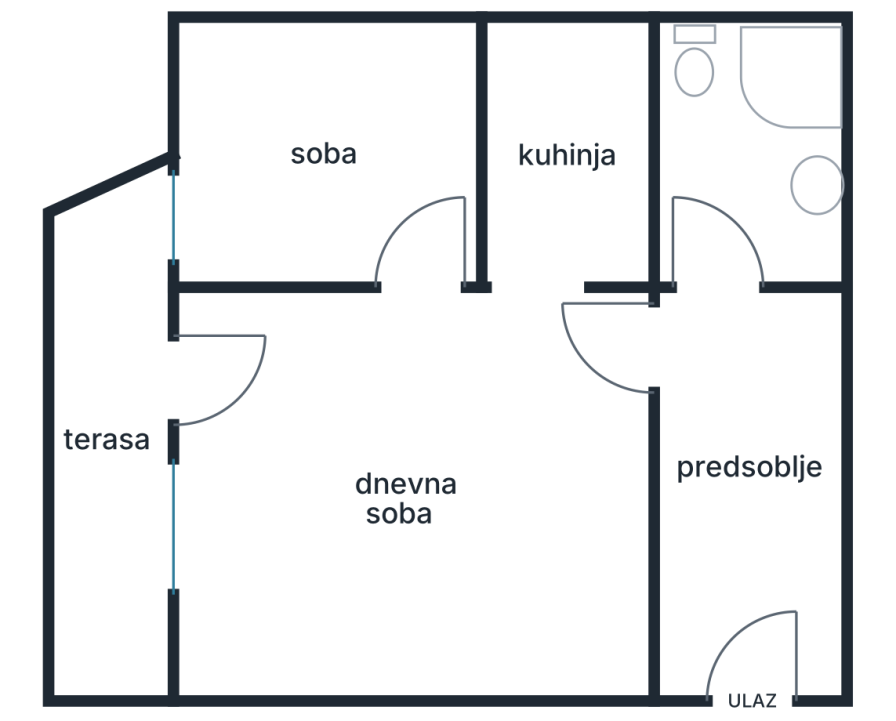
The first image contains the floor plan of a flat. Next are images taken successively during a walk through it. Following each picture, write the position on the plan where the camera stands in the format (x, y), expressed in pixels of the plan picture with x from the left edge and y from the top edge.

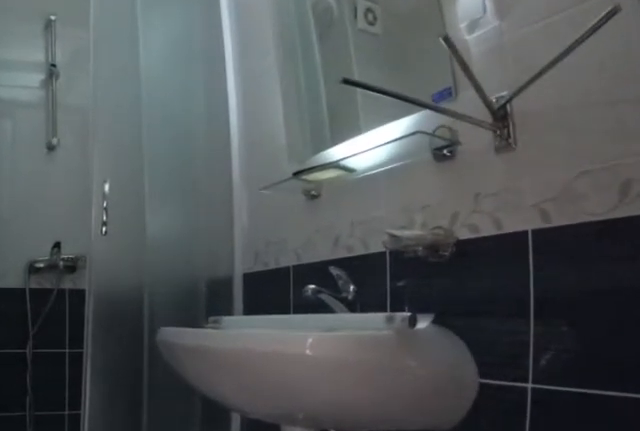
(736, 280)
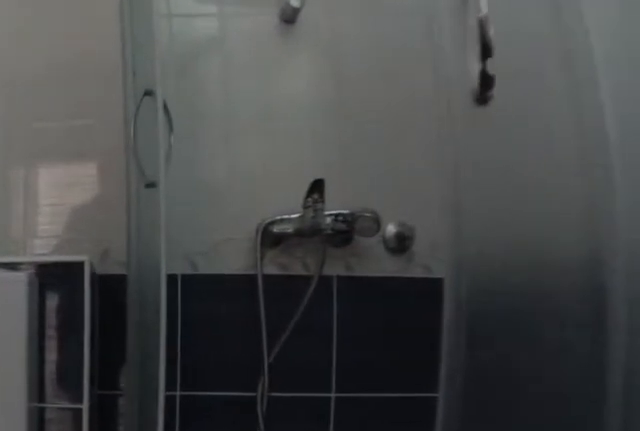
(735, 193)
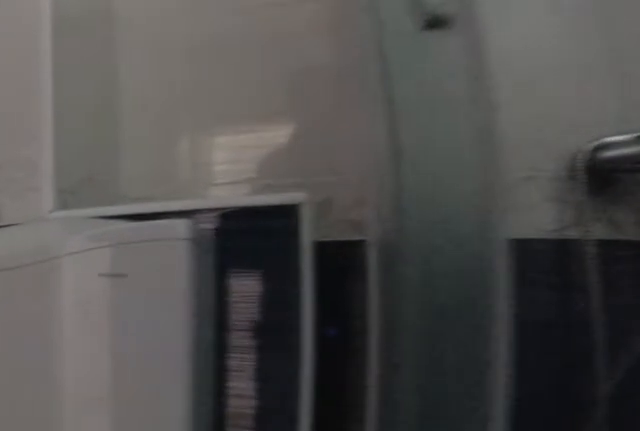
(735, 159)
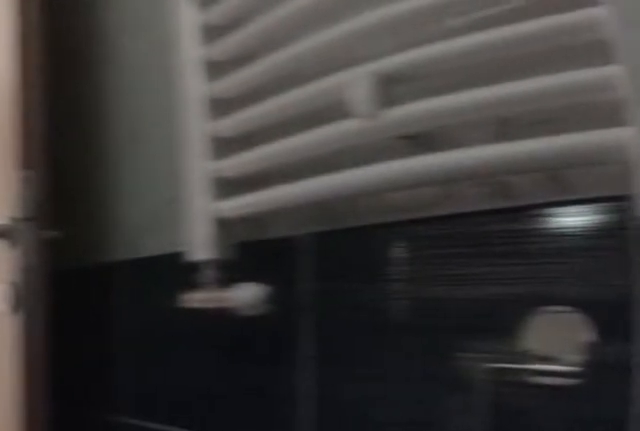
(761, 122)
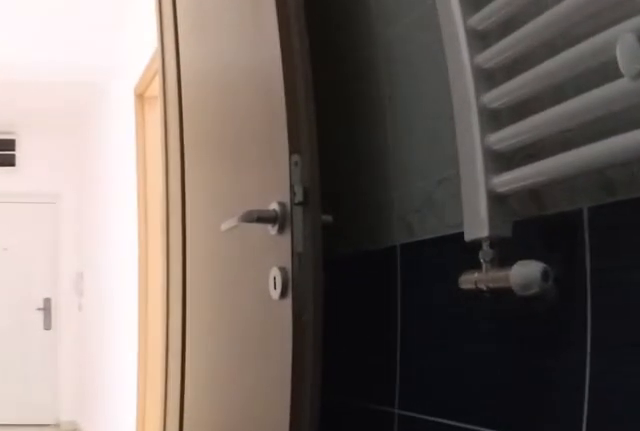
(739, 105)
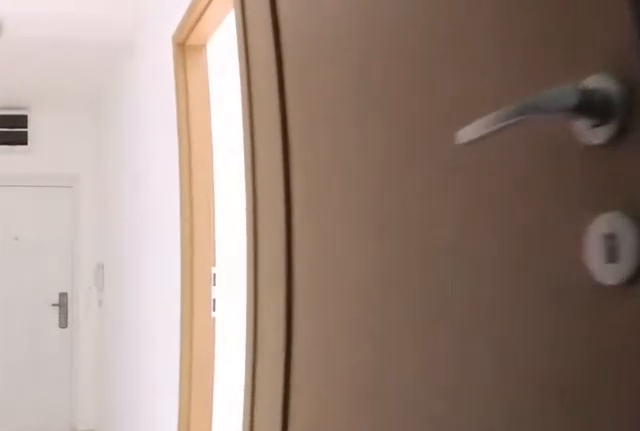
(741, 162)
